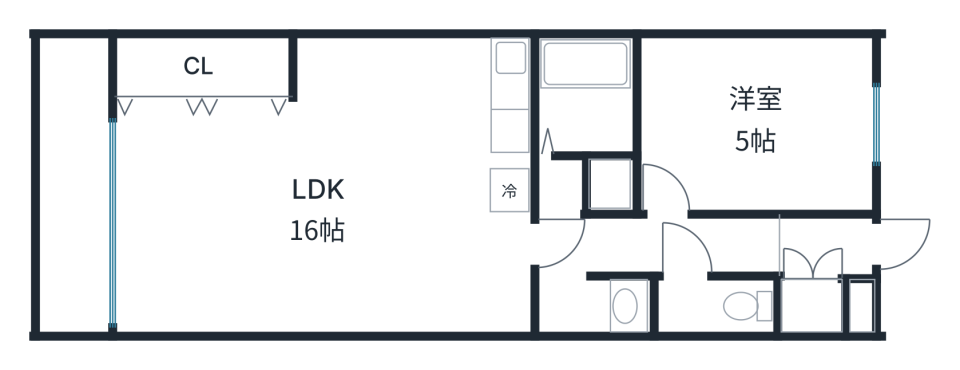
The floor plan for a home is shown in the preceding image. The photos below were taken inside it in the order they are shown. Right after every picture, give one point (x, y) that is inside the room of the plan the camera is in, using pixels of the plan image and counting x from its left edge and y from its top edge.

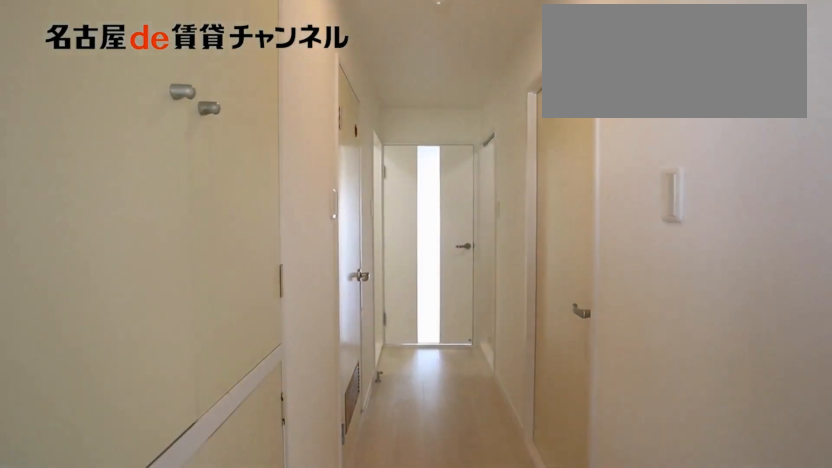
(828, 248)
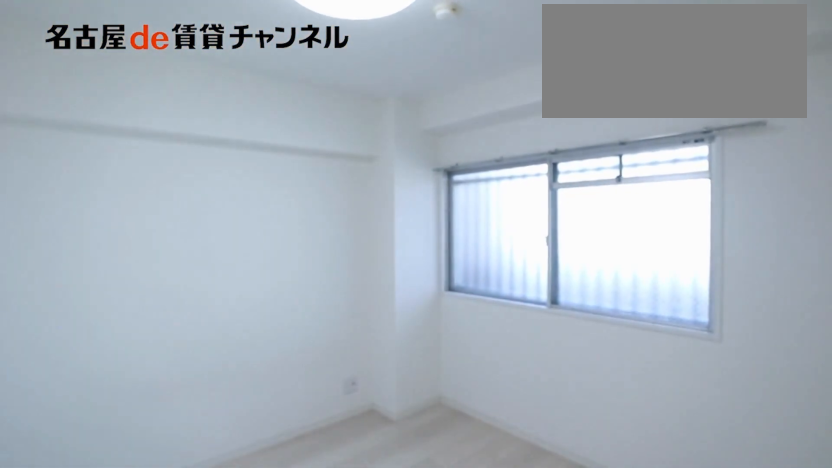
(757, 126)
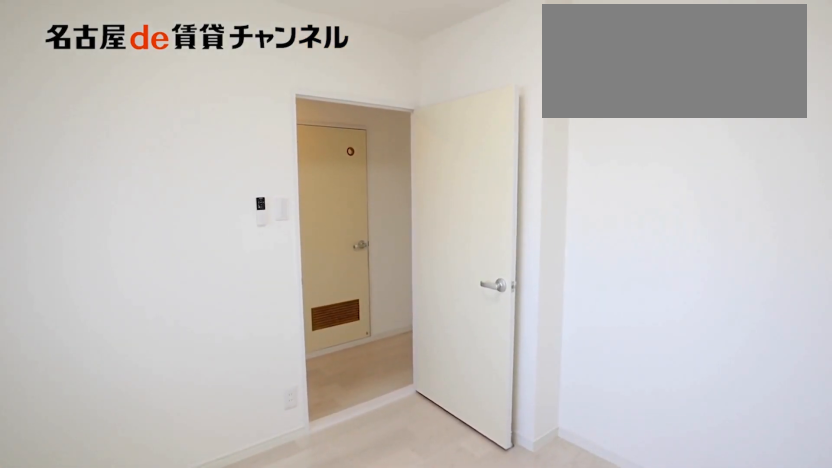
(758, 126)
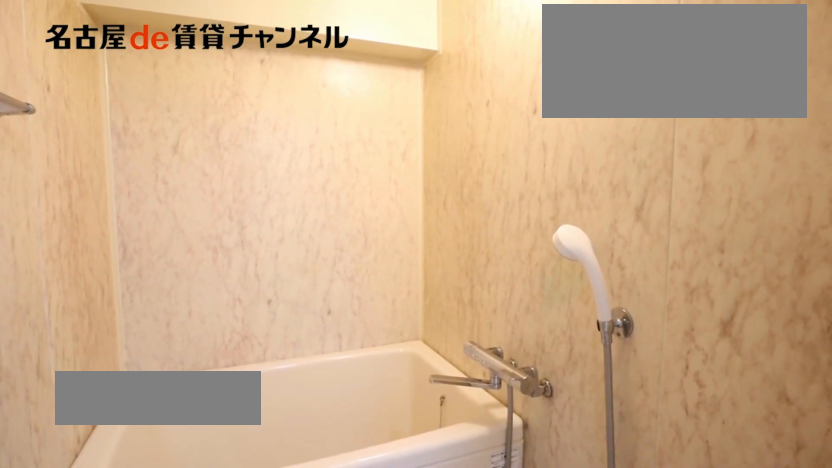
(585, 94)
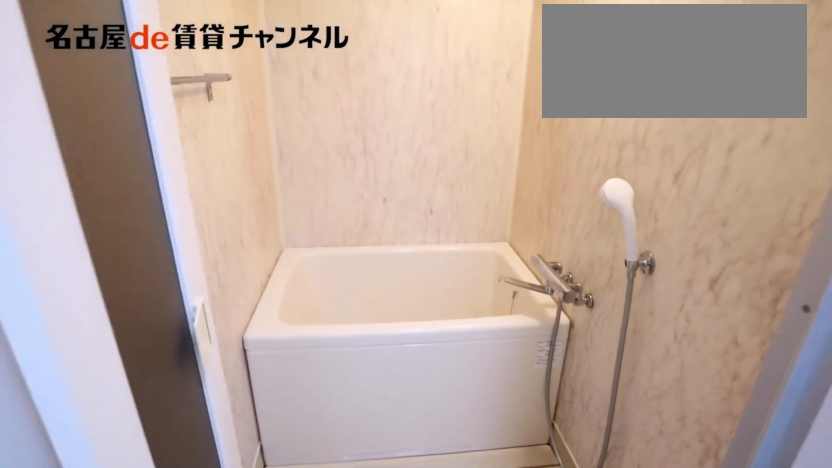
(585, 94)
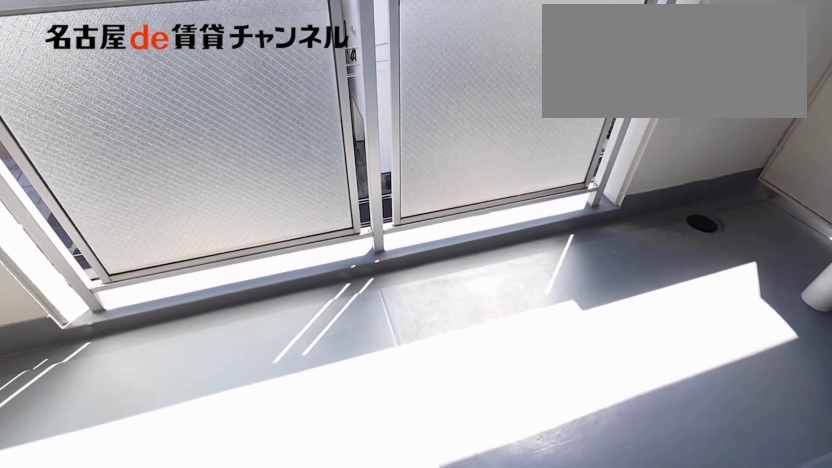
(74, 185)
